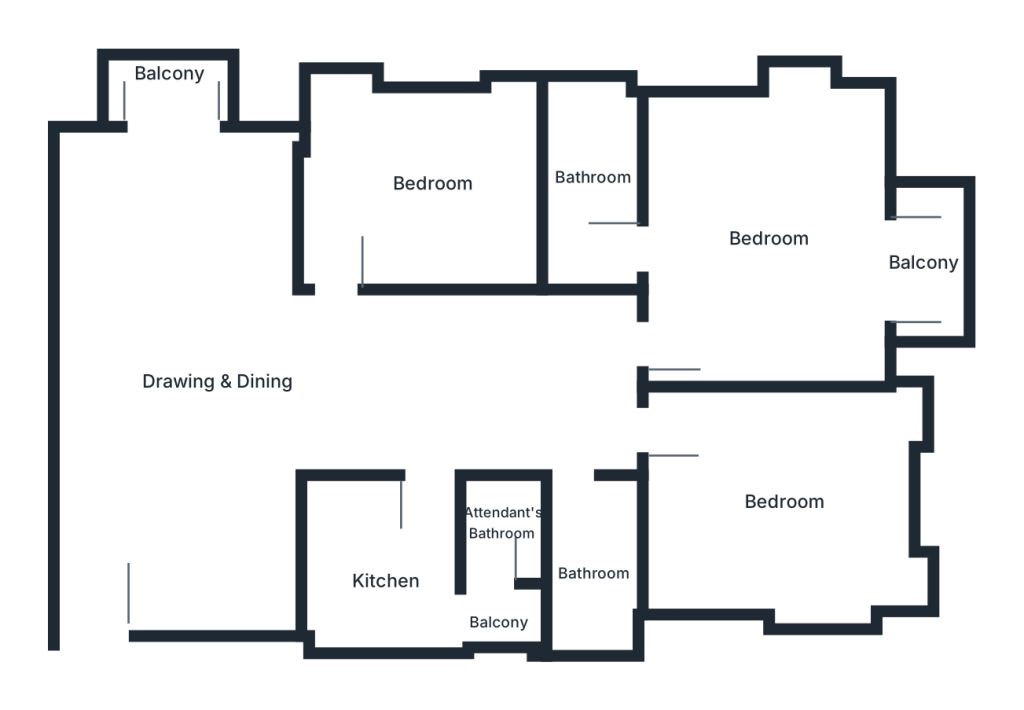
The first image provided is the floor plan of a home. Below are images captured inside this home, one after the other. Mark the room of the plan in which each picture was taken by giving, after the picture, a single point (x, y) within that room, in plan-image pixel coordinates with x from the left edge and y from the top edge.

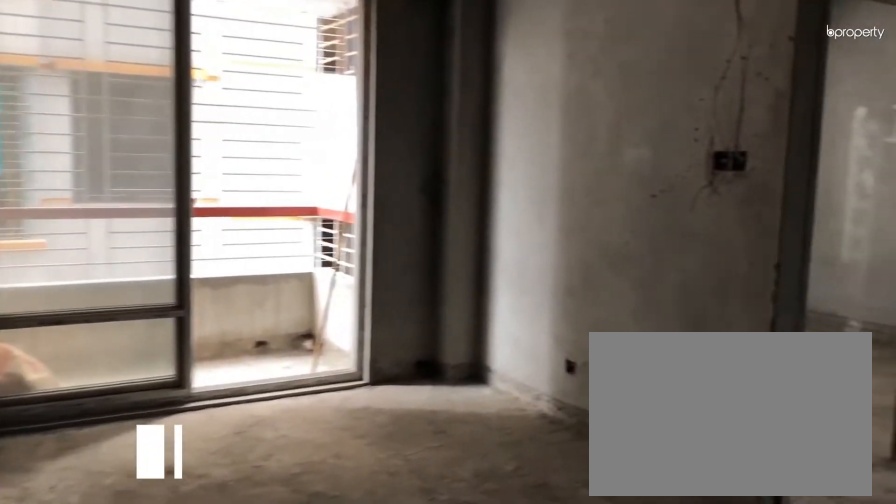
(187, 376)
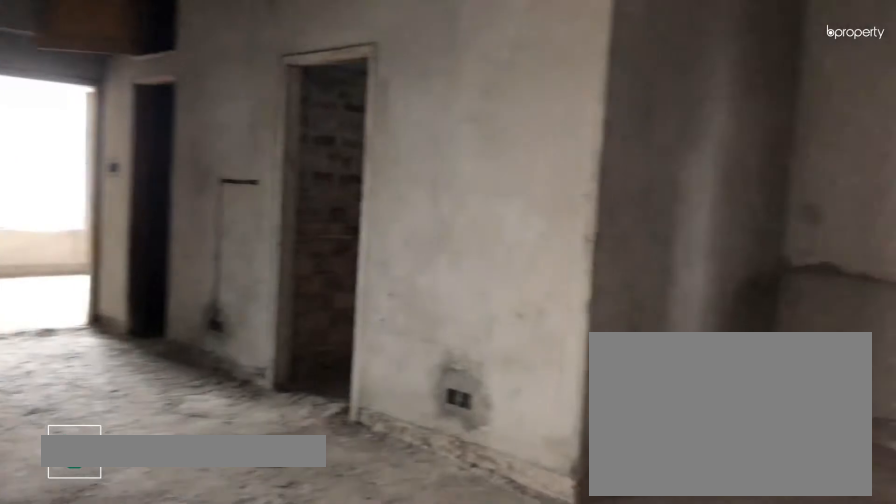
(187, 376)
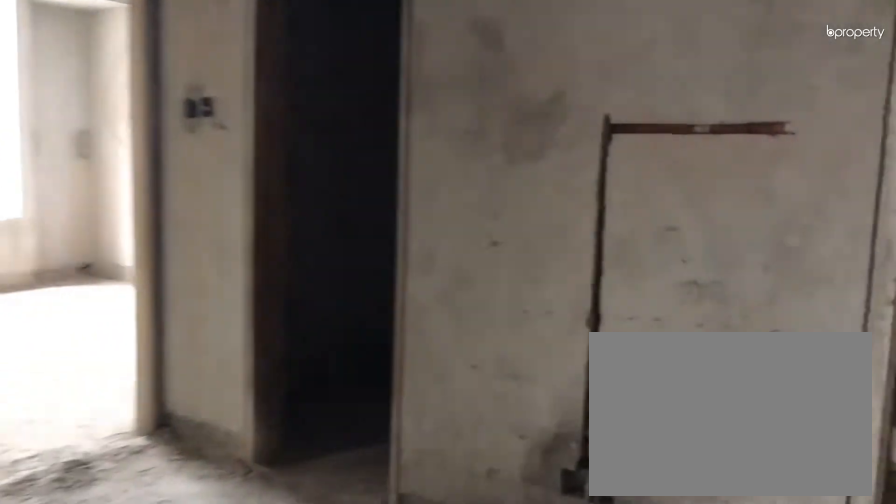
(468, 379)
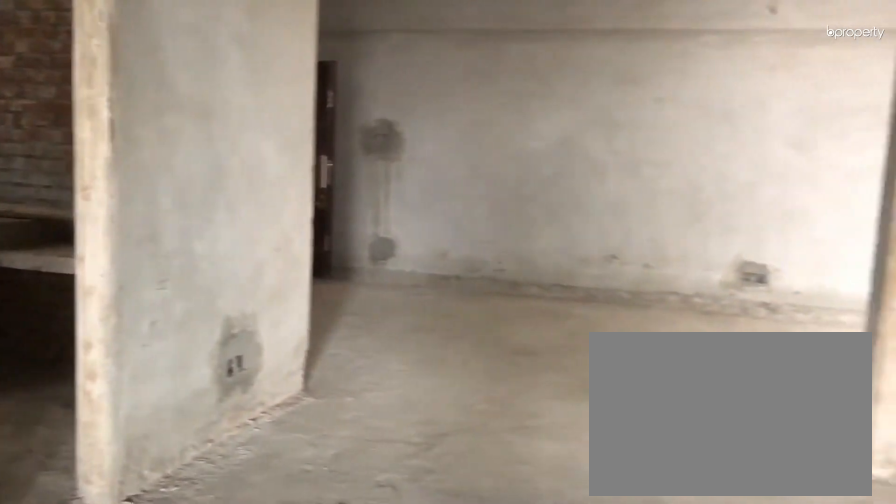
(468, 379)
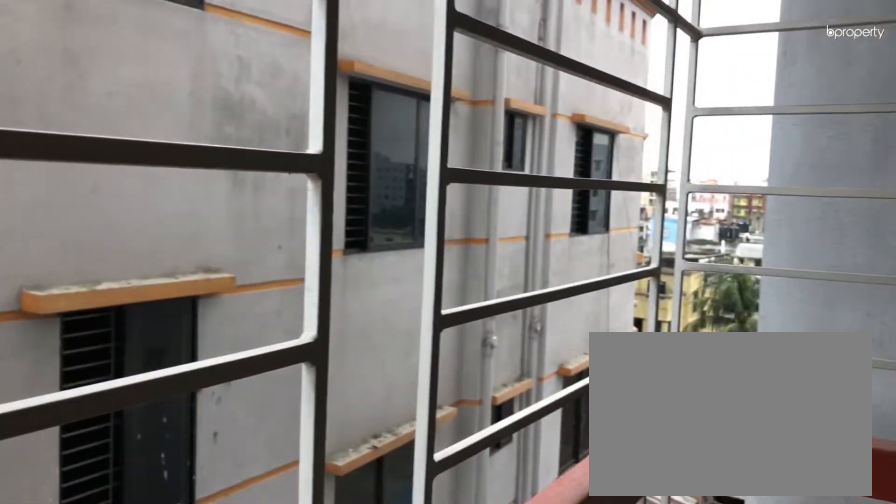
(169, 99)
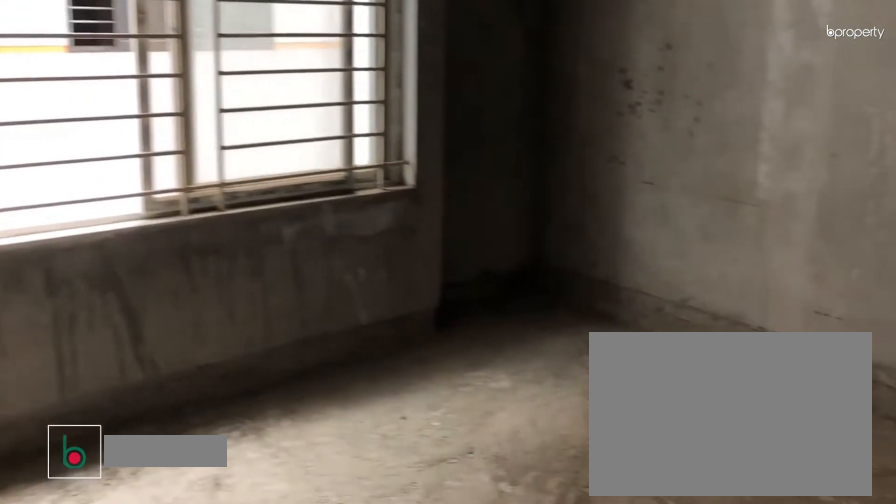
(432, 187)
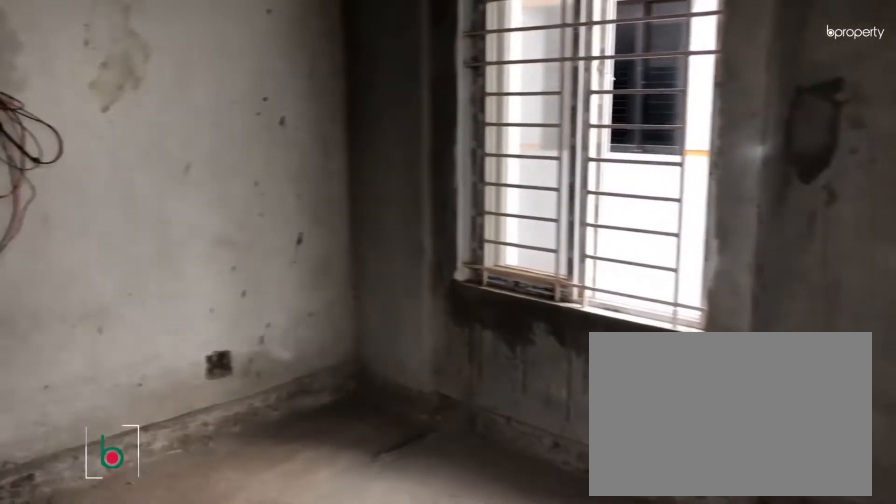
(770, 233)
